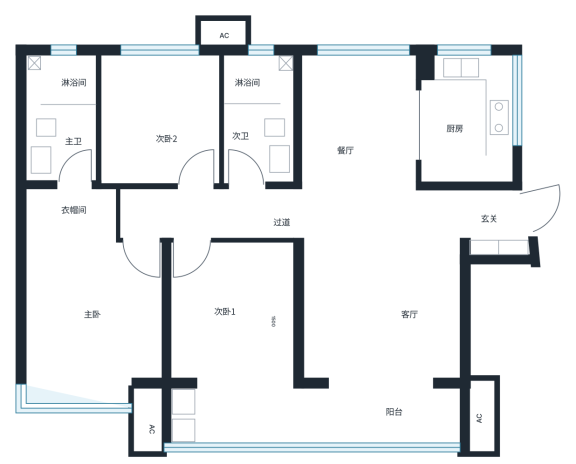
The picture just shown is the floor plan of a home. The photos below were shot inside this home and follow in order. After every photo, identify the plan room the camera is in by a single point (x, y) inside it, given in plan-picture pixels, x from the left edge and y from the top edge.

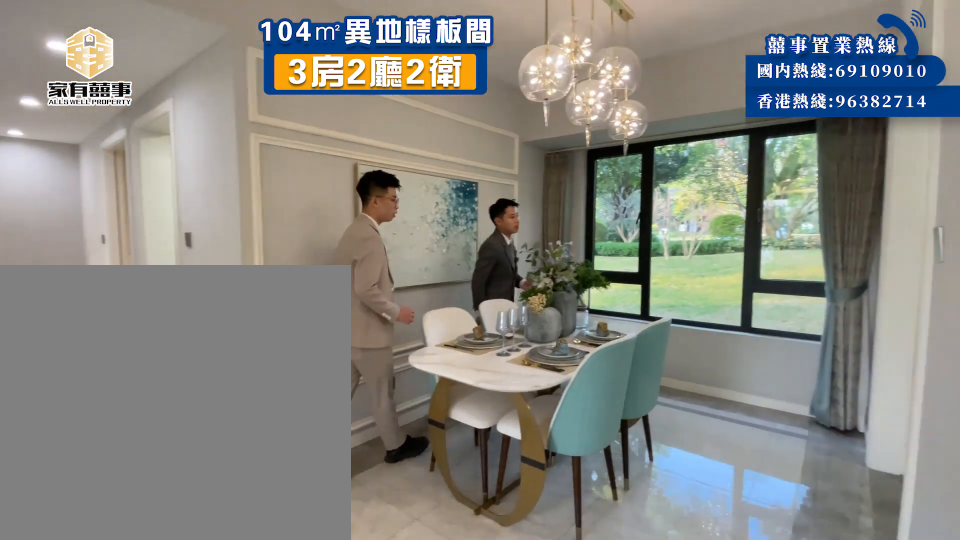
(387, 151)
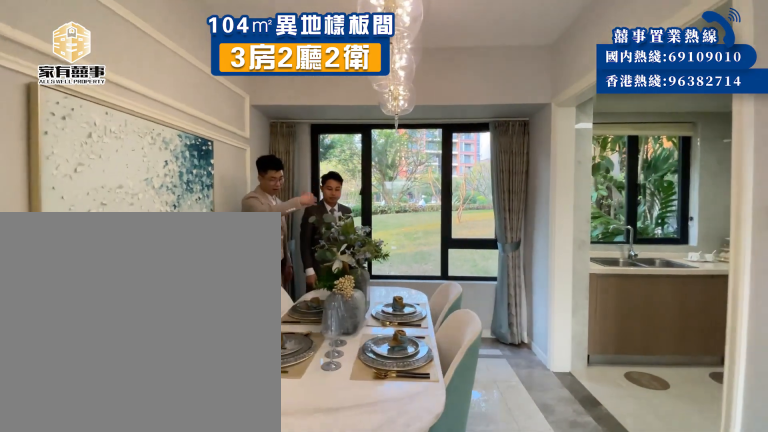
(387, 127)
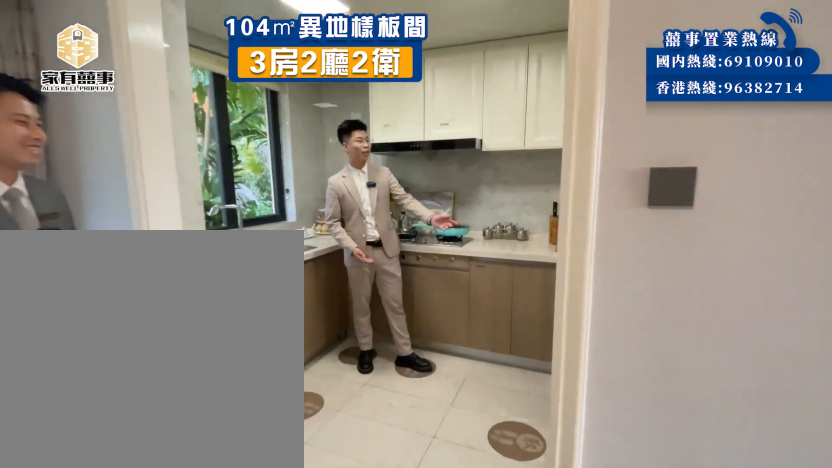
(449, 112)
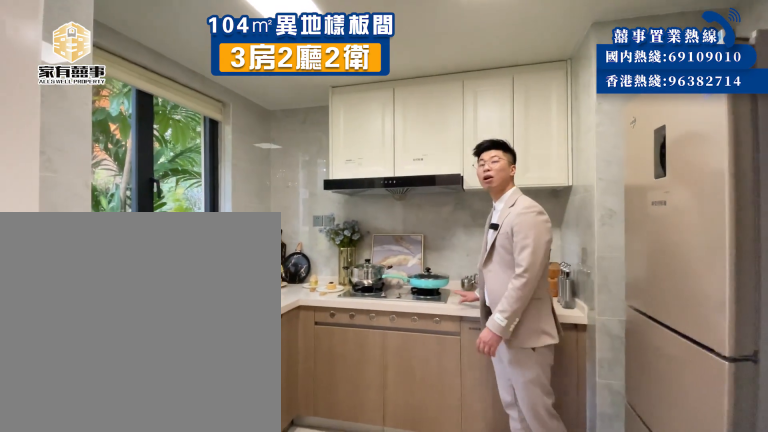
(449, 112)
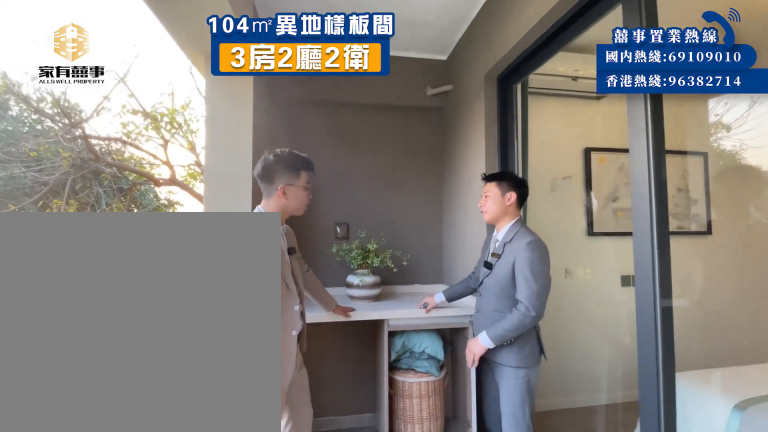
(243, 409)
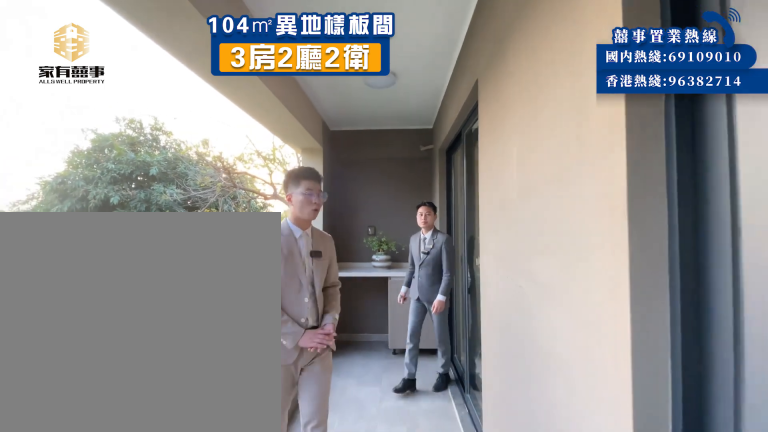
(316, 411)
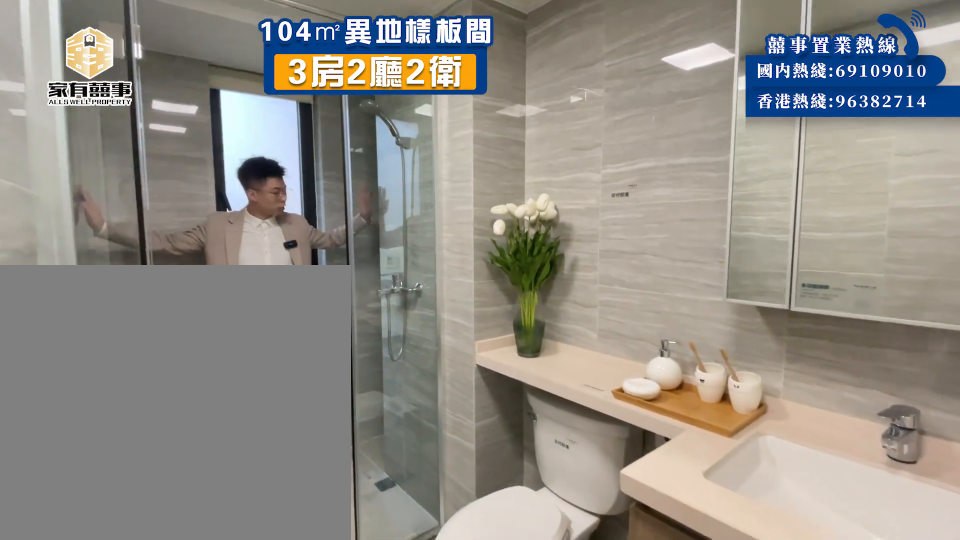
(246, 138)
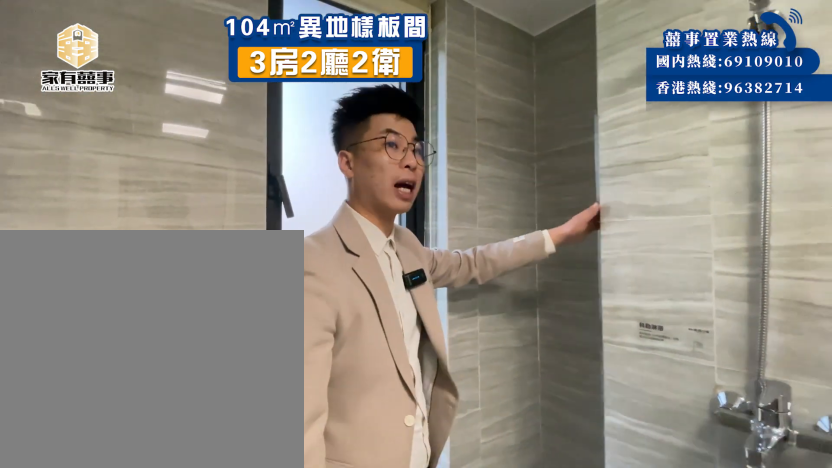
(246, 138)
